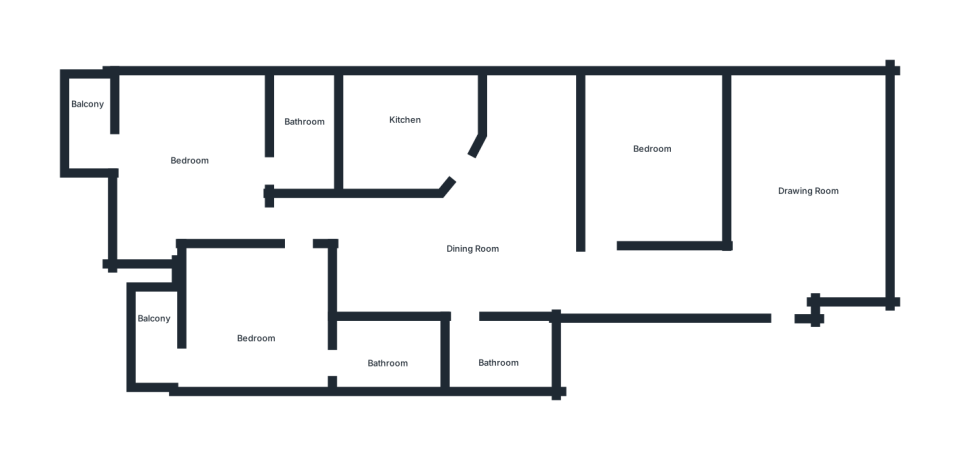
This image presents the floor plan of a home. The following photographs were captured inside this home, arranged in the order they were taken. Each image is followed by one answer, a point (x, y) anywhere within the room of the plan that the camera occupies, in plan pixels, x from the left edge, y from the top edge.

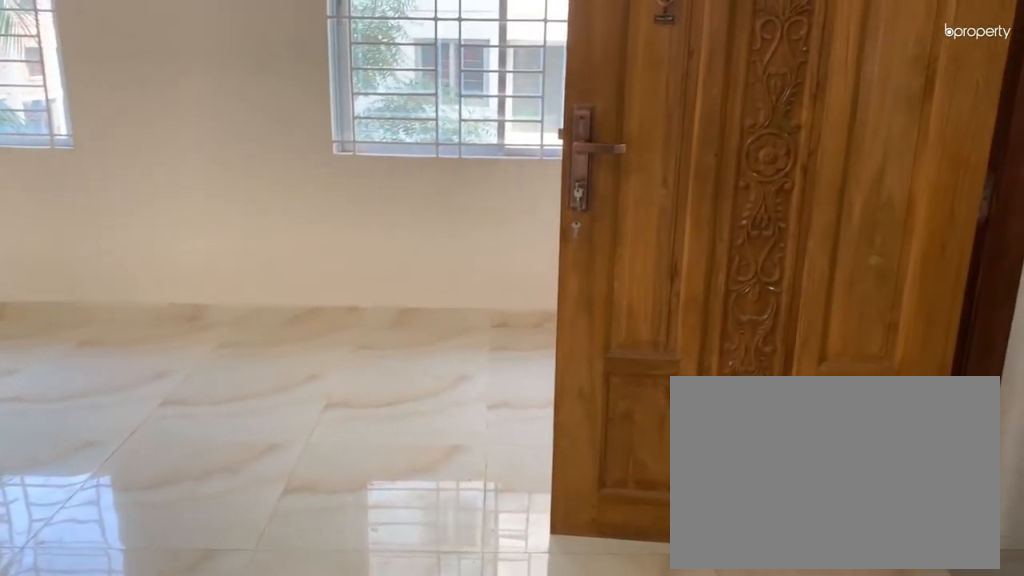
(808, 191)
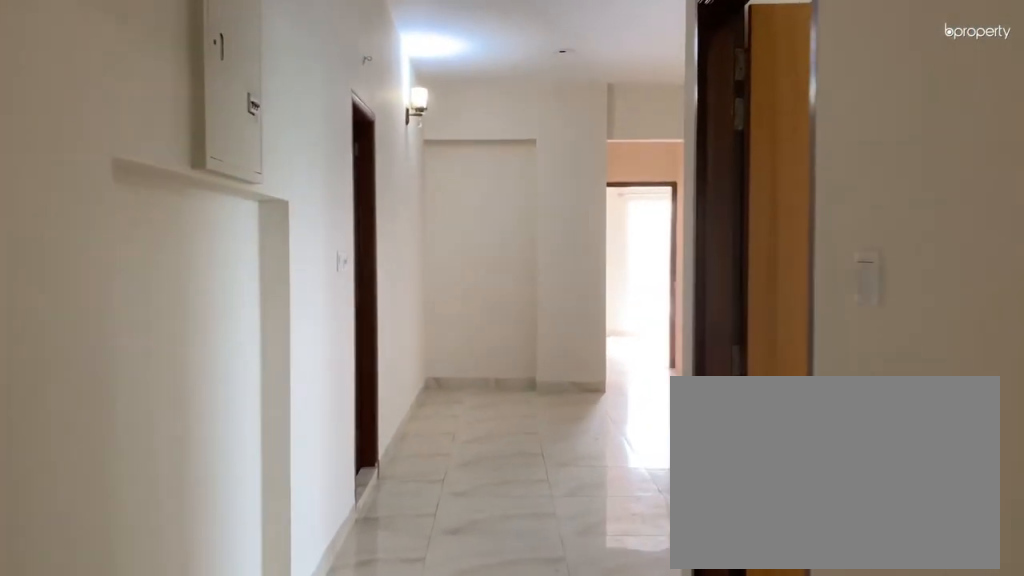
(702, 280)
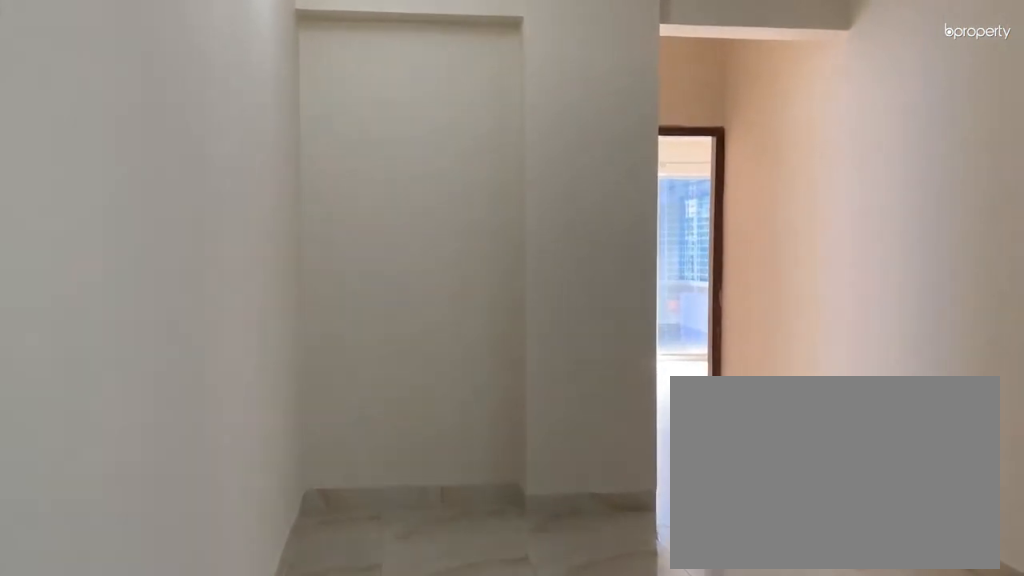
(464, 254)
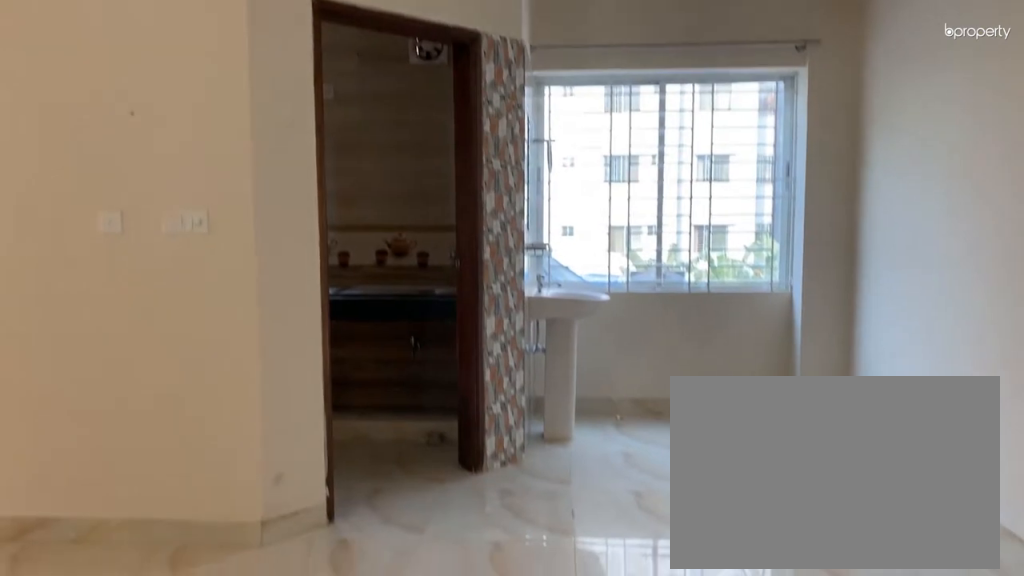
(464, 254)
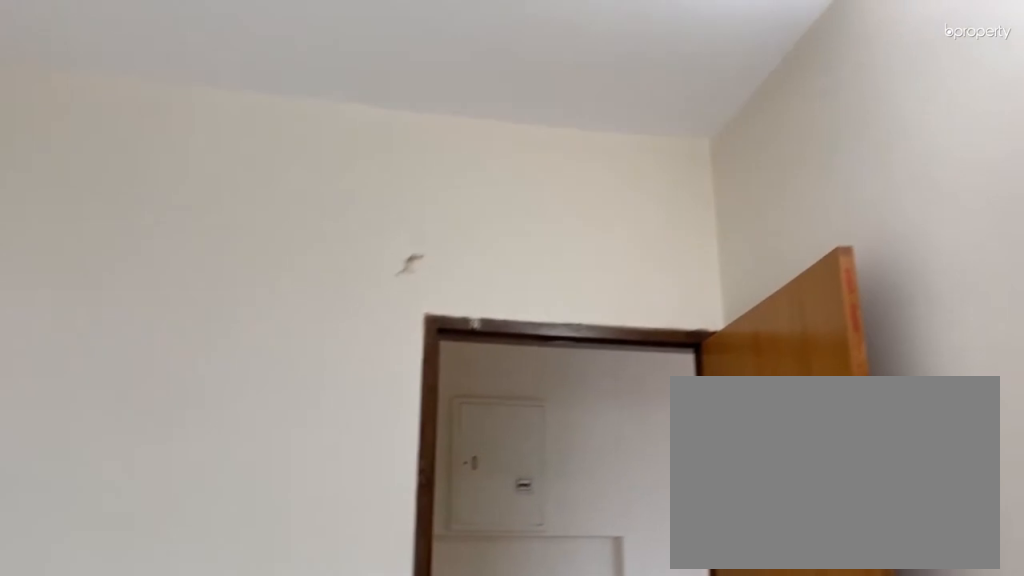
(648, 170)
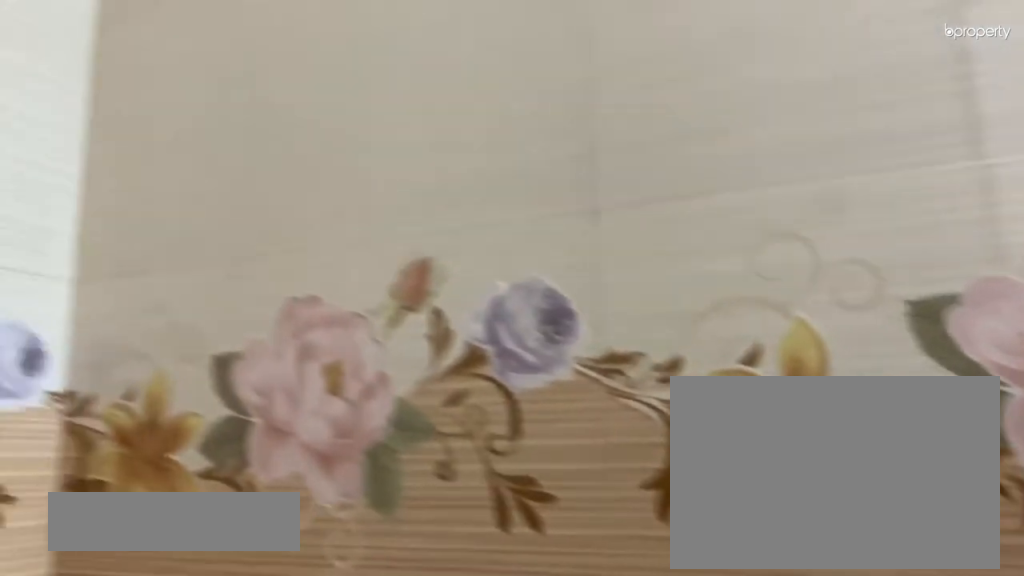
(499, 356)
